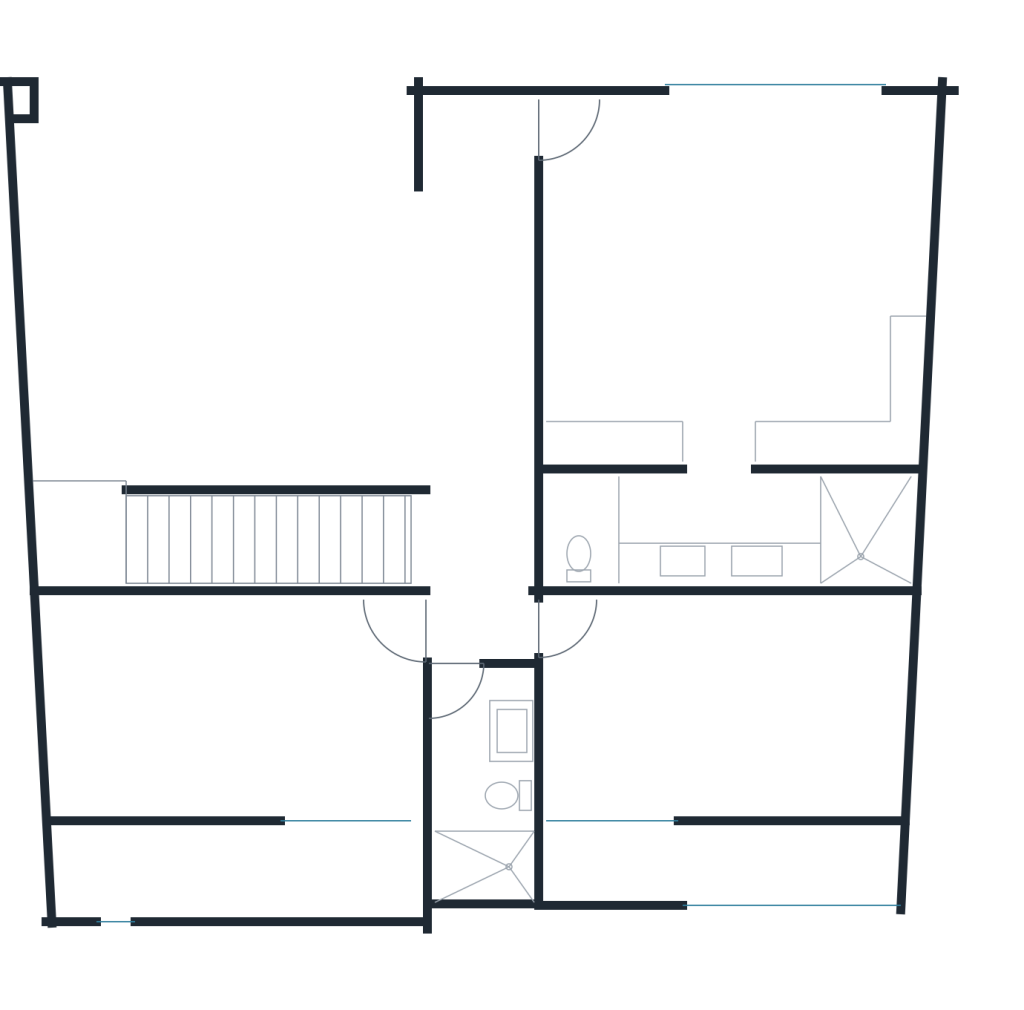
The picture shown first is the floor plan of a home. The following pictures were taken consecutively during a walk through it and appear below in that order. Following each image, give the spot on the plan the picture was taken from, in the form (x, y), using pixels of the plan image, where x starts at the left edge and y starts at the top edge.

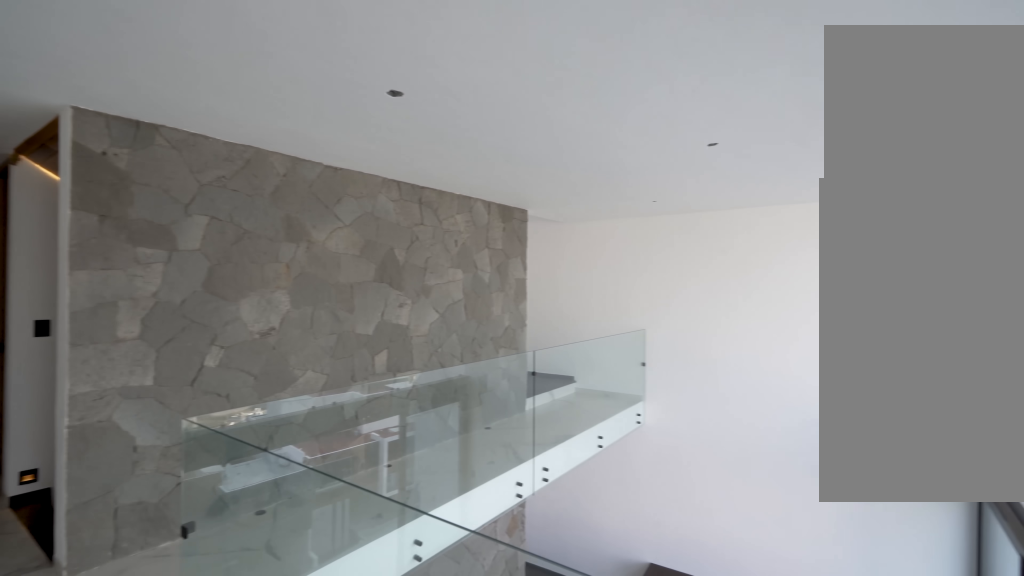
(478, 332)
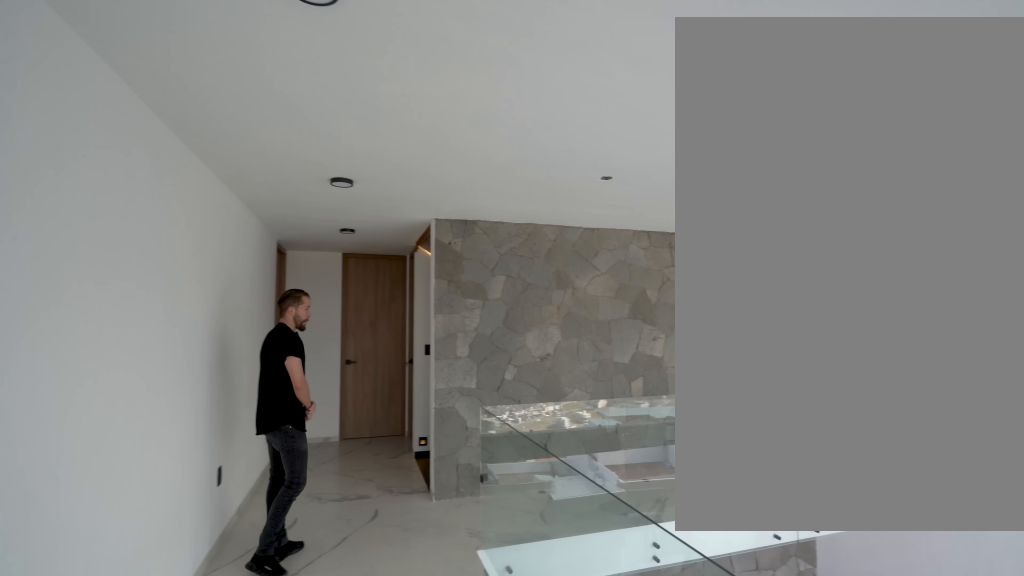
(437, 246)
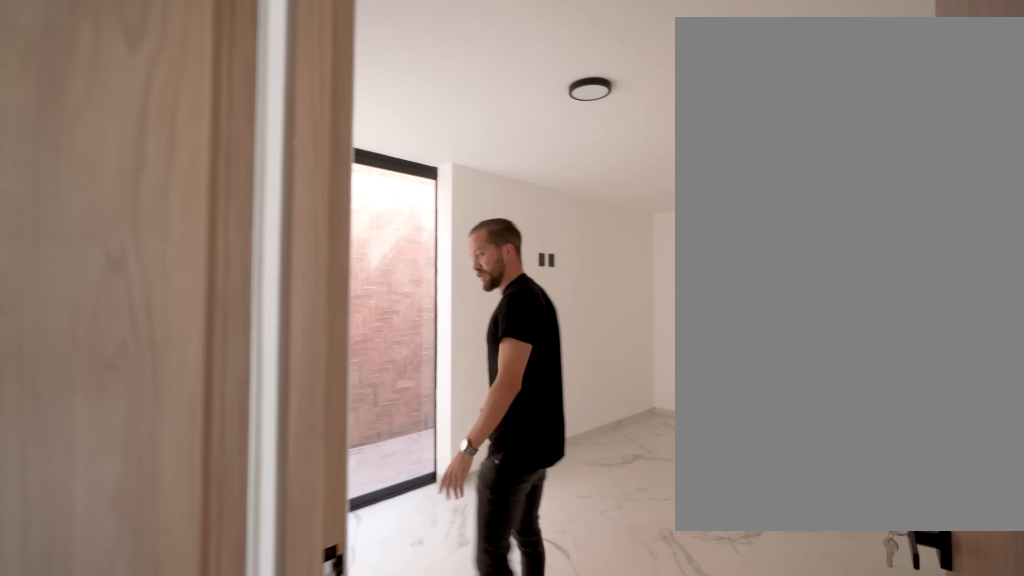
(455, 582)
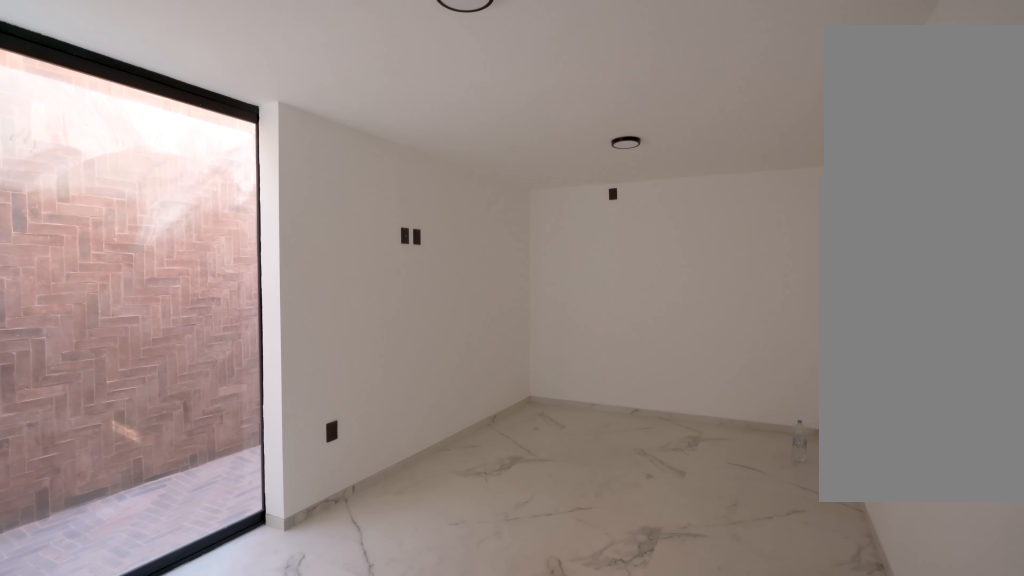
(423, 609)
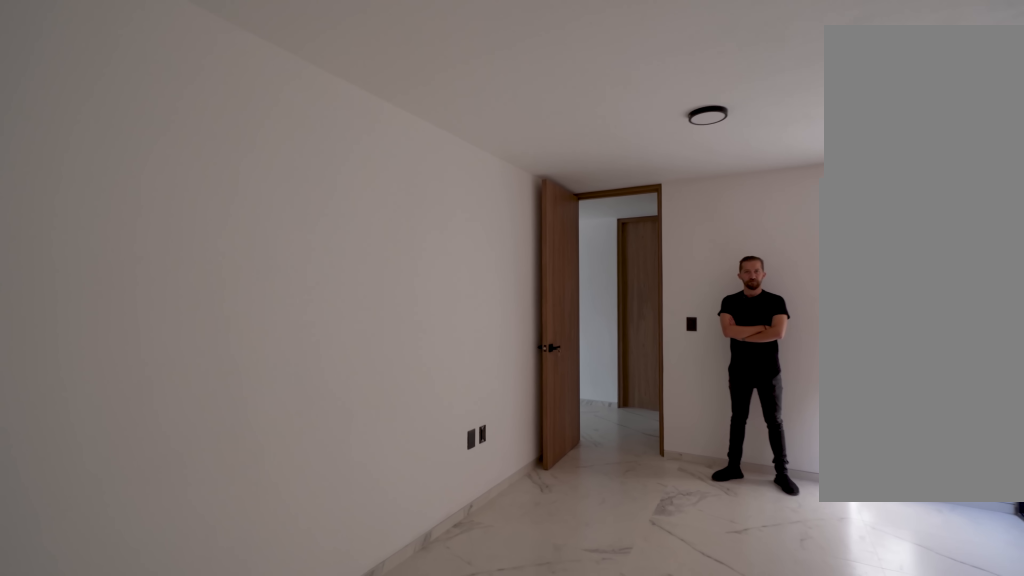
(132, 767)
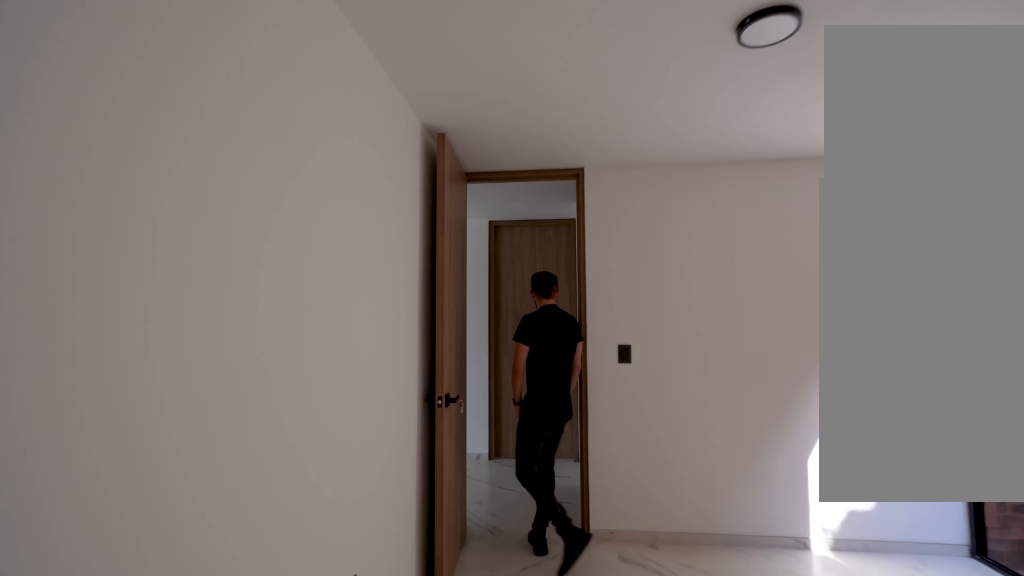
(133, 731)
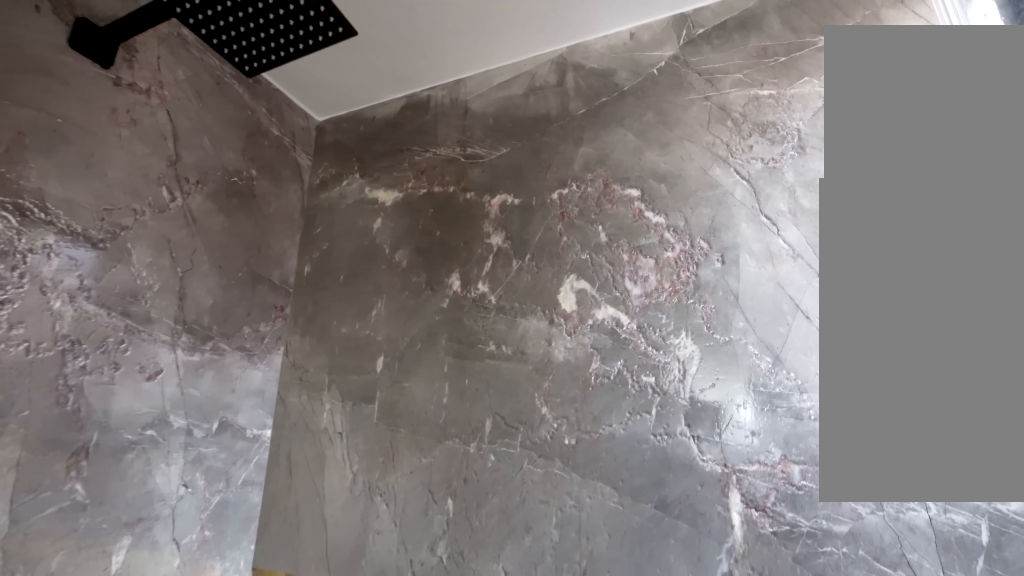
(472, 858)
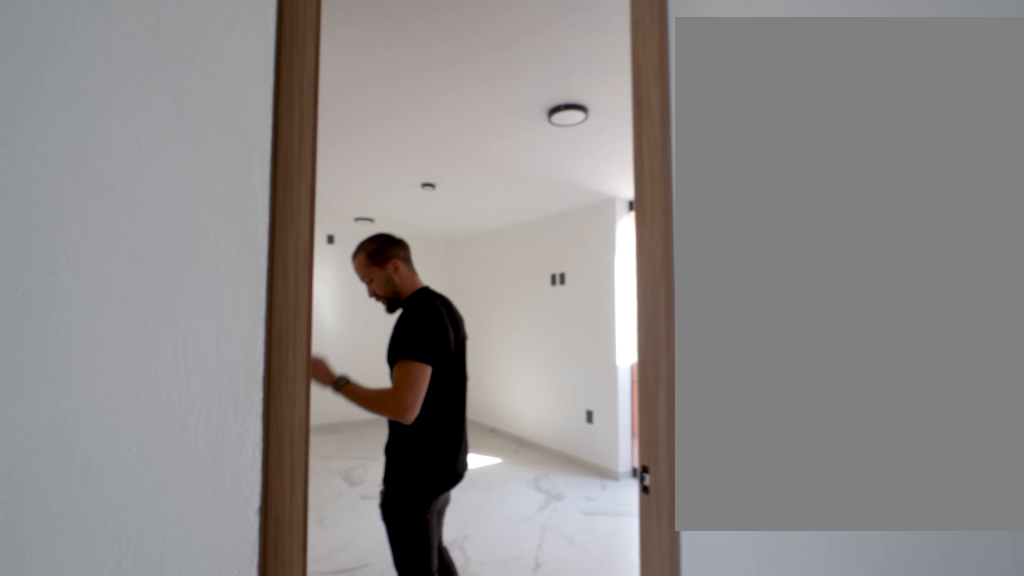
(459, 653)
